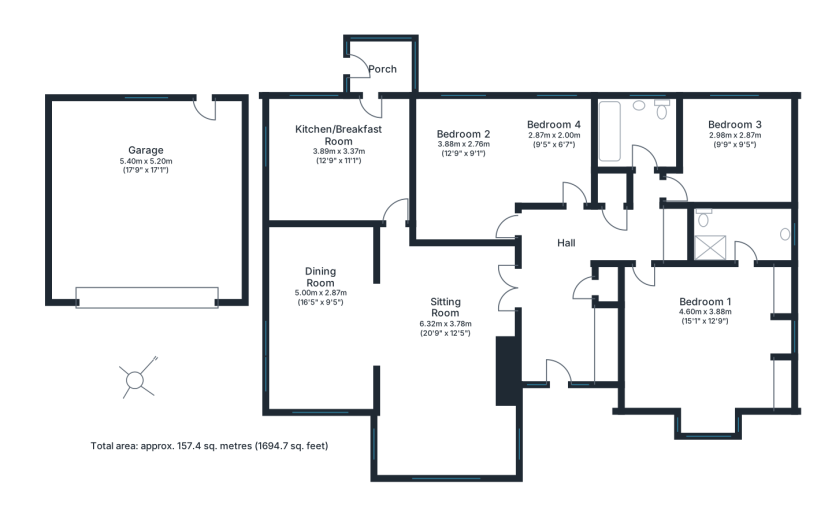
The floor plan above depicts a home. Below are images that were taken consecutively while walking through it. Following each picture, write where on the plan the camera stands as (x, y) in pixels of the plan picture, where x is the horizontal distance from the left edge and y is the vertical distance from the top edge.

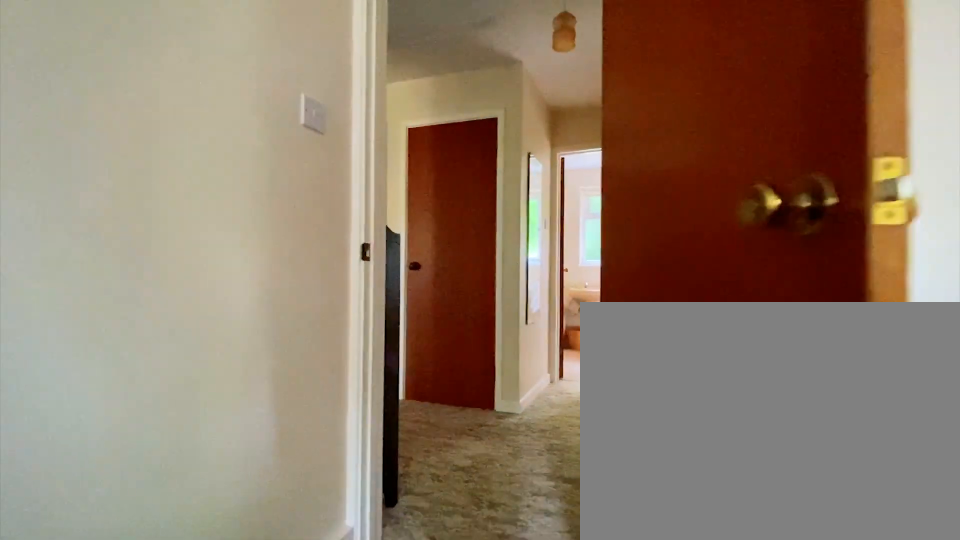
(646, 300)
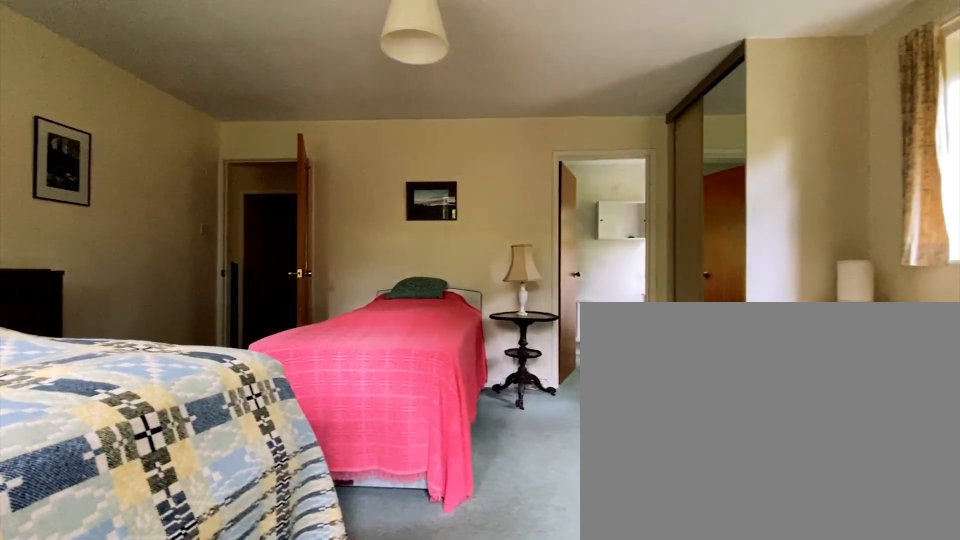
(708, 362)
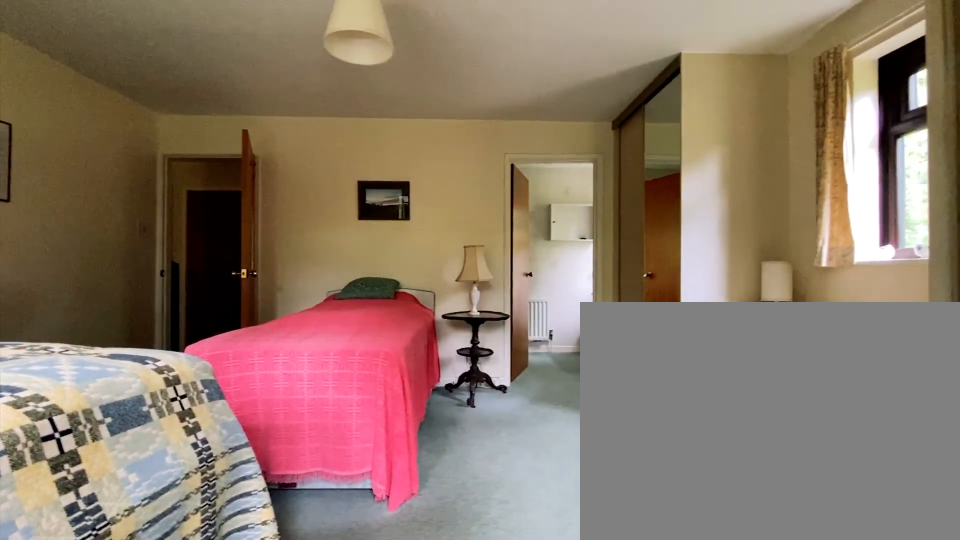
(708, 362)
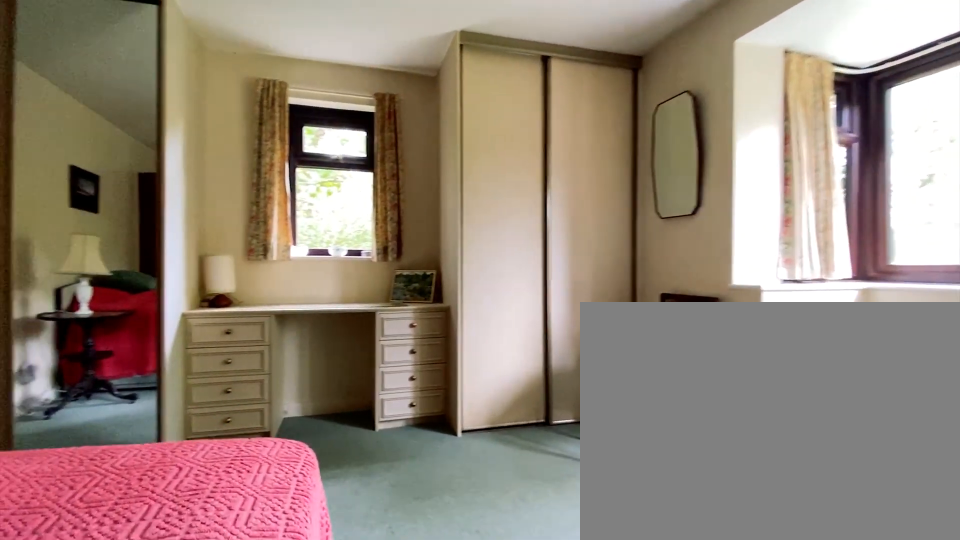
(708, 362)
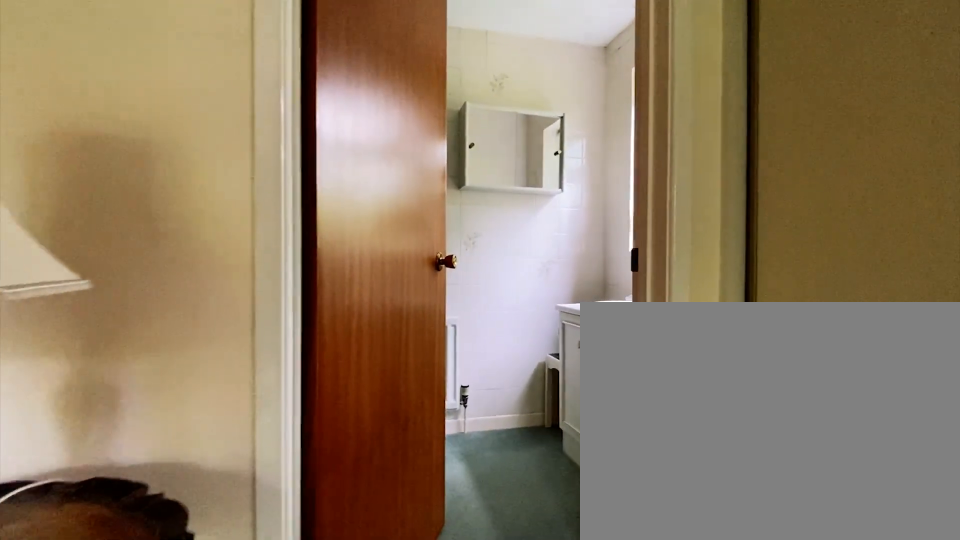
(731, 305)
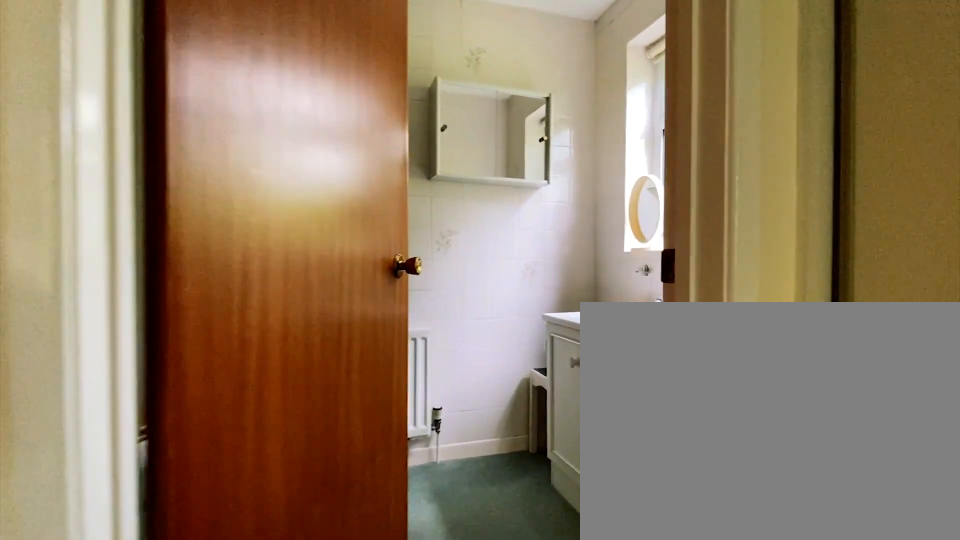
(738, 289)
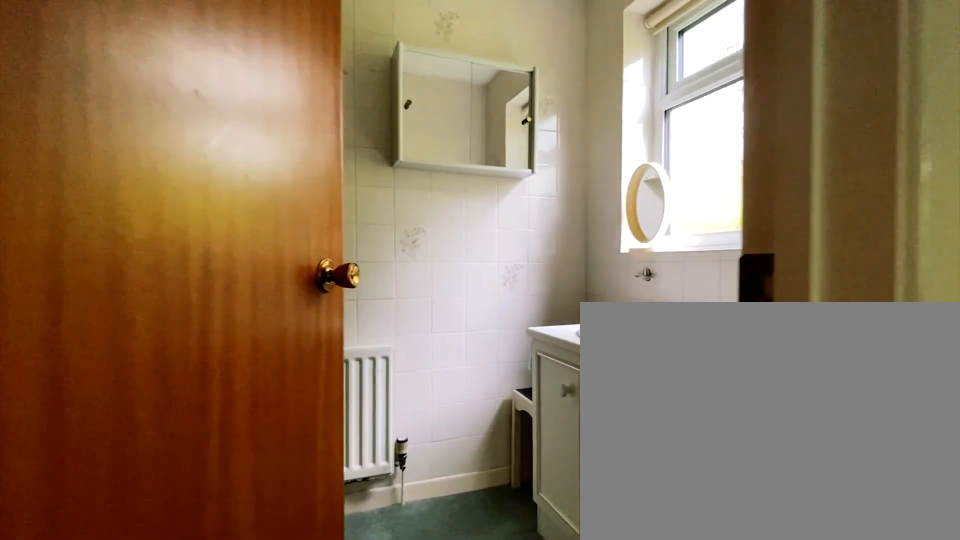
(744, 274)
